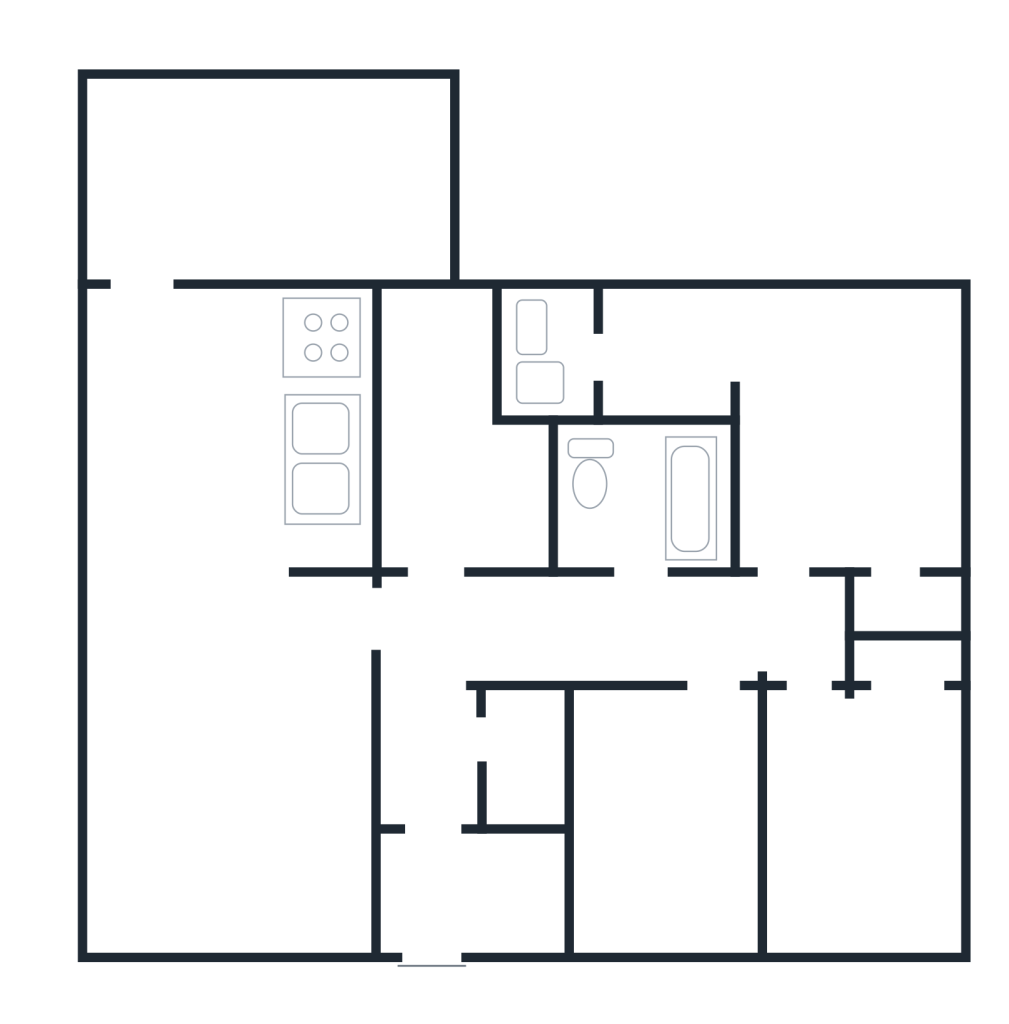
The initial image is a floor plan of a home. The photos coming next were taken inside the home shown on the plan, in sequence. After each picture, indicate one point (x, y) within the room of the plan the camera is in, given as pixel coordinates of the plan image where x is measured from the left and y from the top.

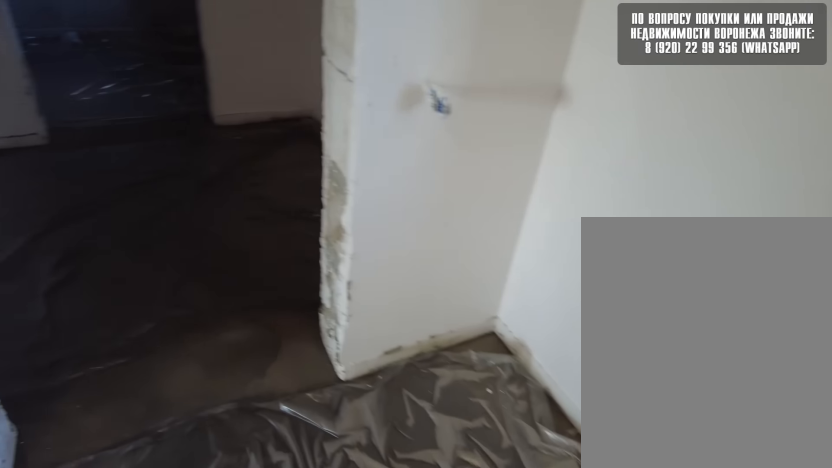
(790, 449)
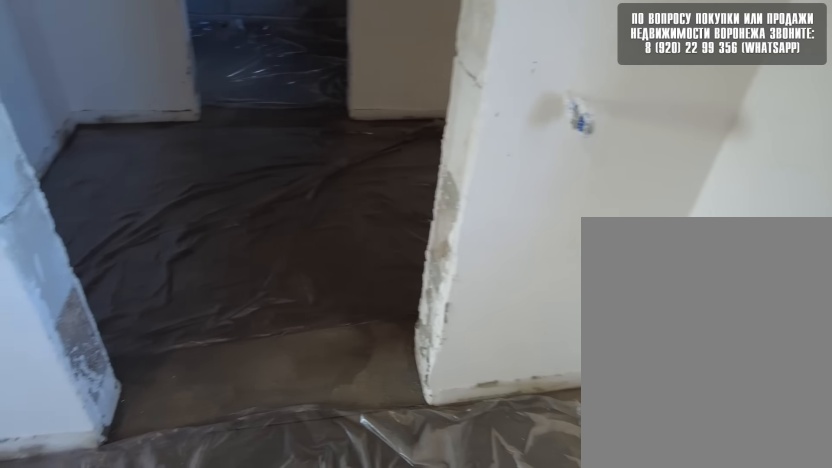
(776, 402)
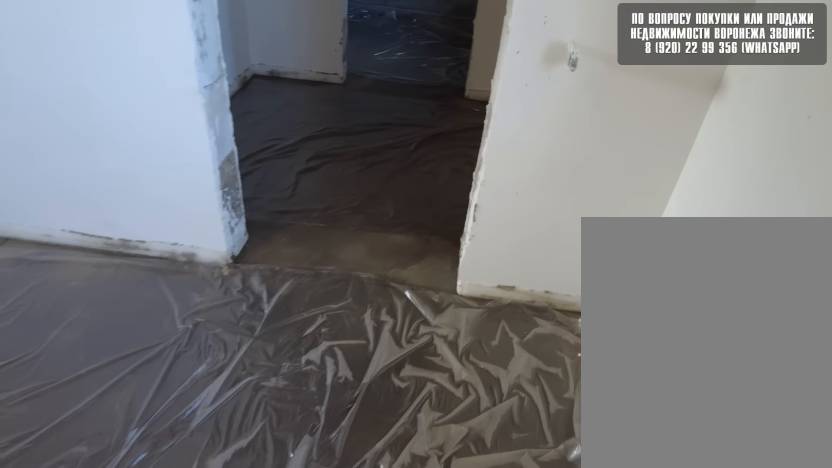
(763, 368)
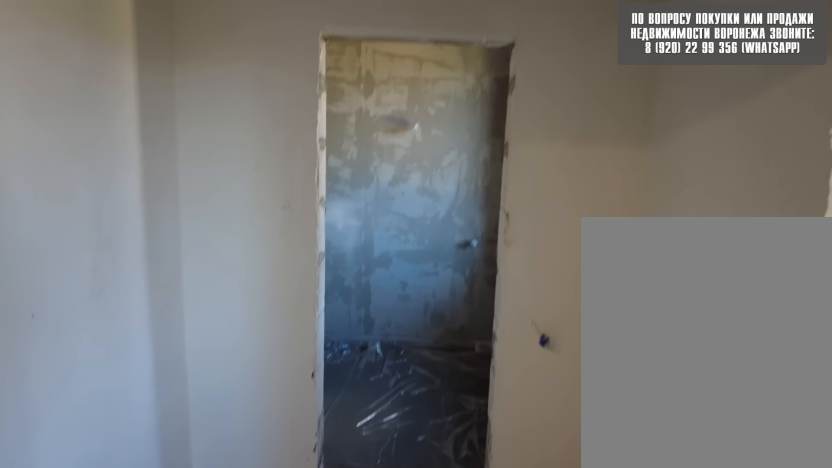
(762, 379)
